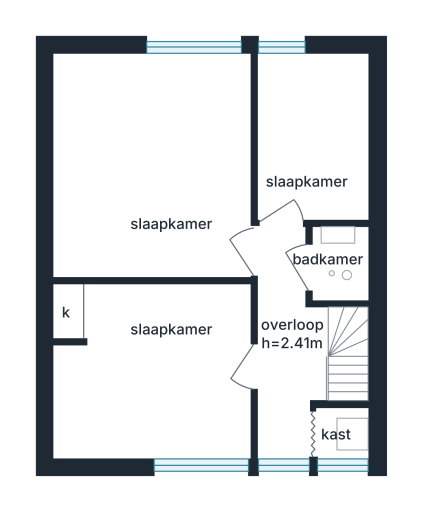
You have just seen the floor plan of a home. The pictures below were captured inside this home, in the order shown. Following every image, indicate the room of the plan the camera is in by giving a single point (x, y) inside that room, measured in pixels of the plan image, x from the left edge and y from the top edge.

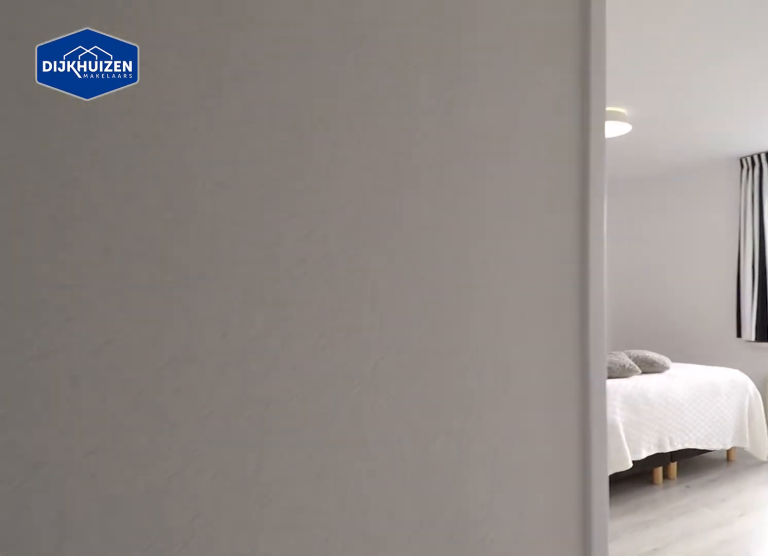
(286, 344)
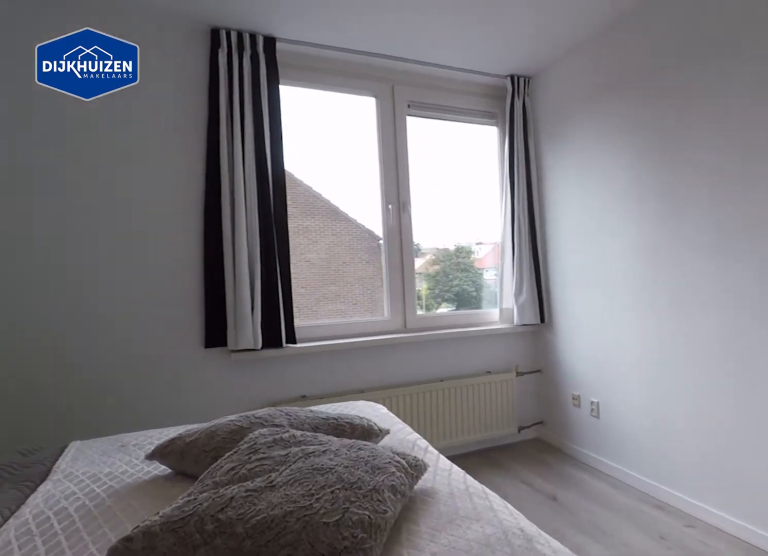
(182, 266)
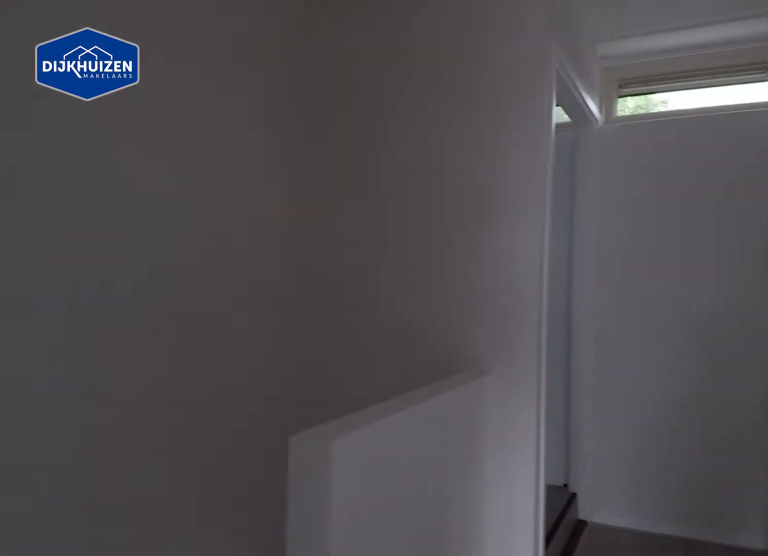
(286, 344)
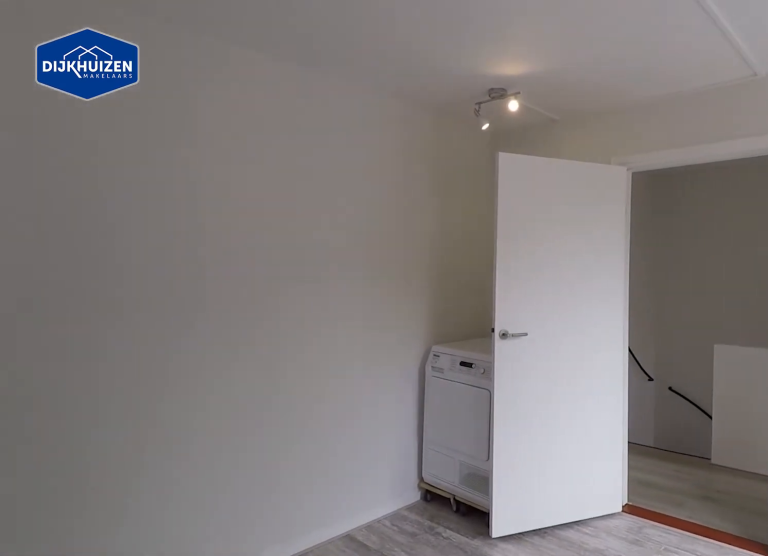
(180, 290)
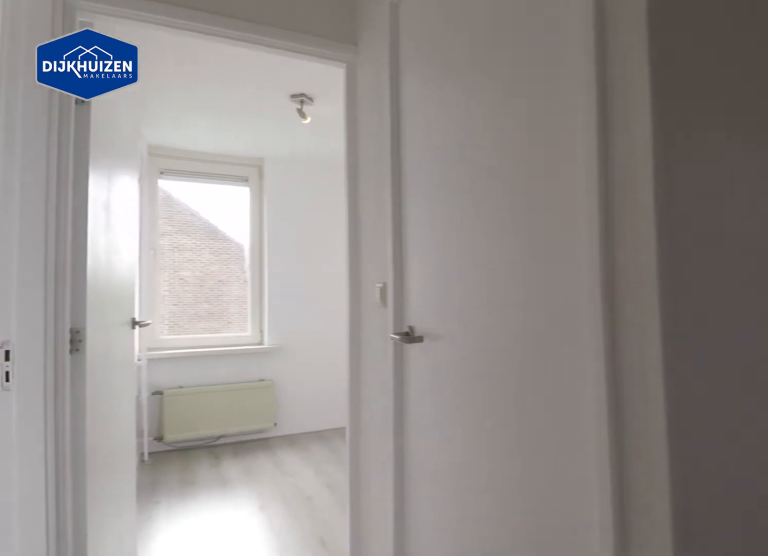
(286, 344)
